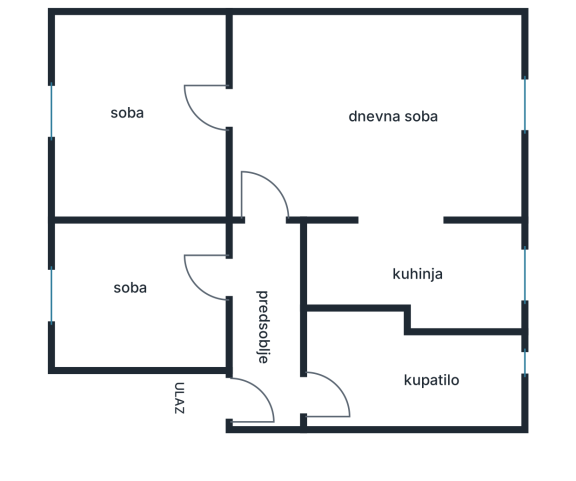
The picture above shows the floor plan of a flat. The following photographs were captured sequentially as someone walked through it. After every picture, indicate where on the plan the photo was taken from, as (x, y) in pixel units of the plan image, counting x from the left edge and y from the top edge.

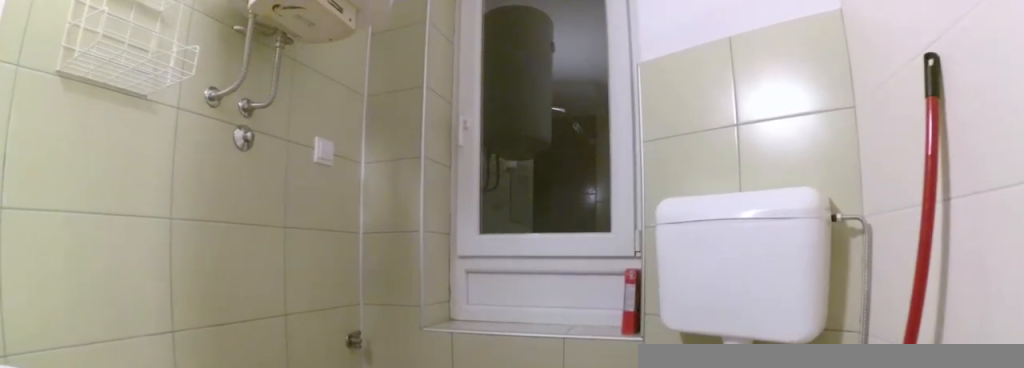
(411, 392)
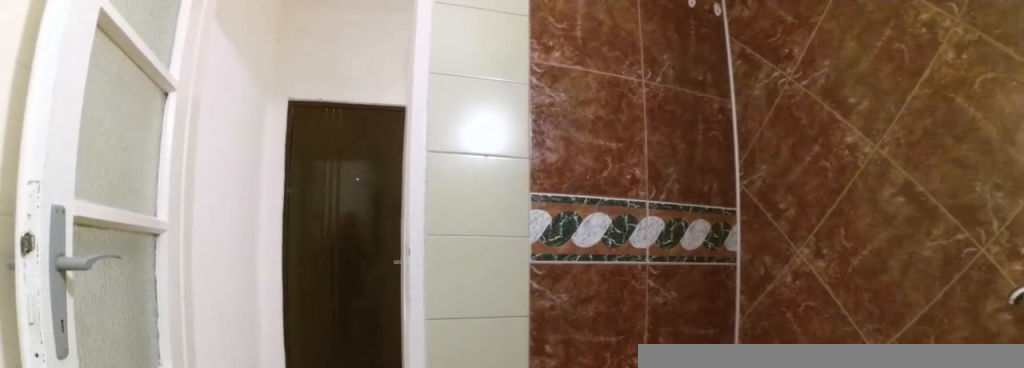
(488, 393)
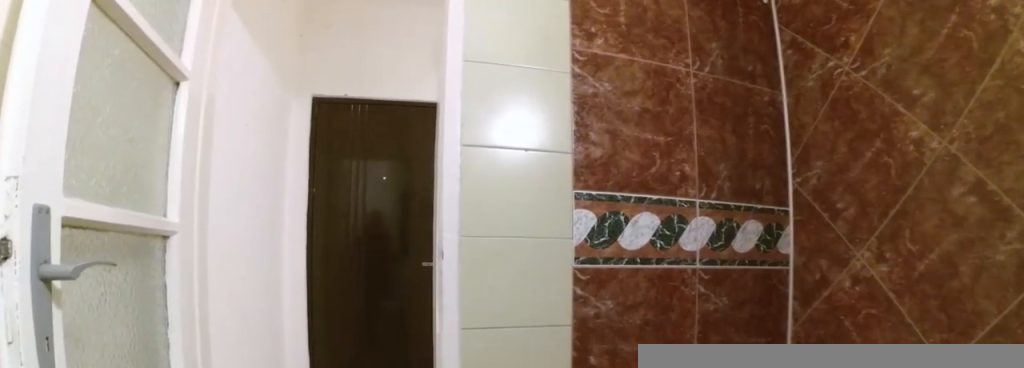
(467, 393)
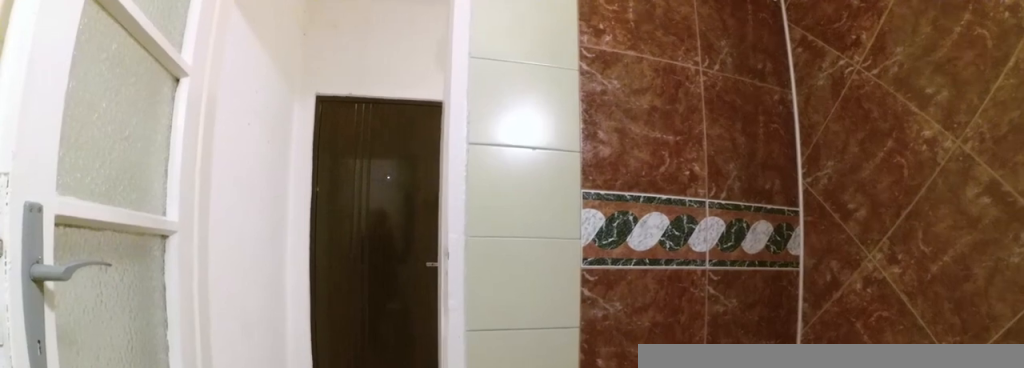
(457, 393)
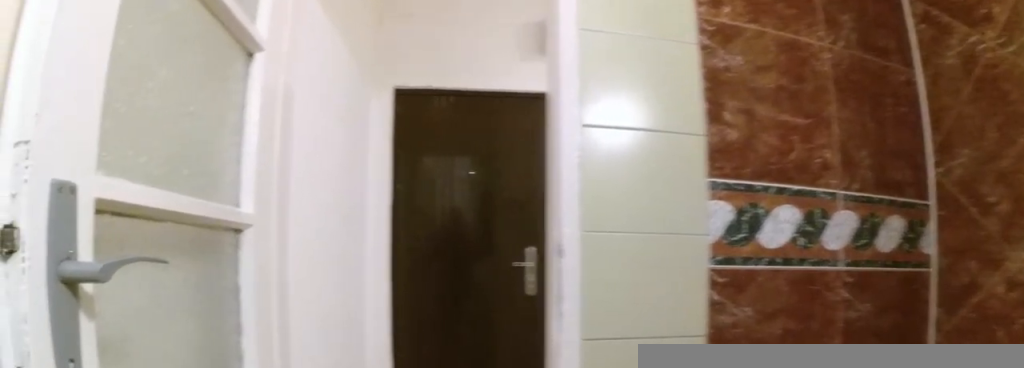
(436, 393)
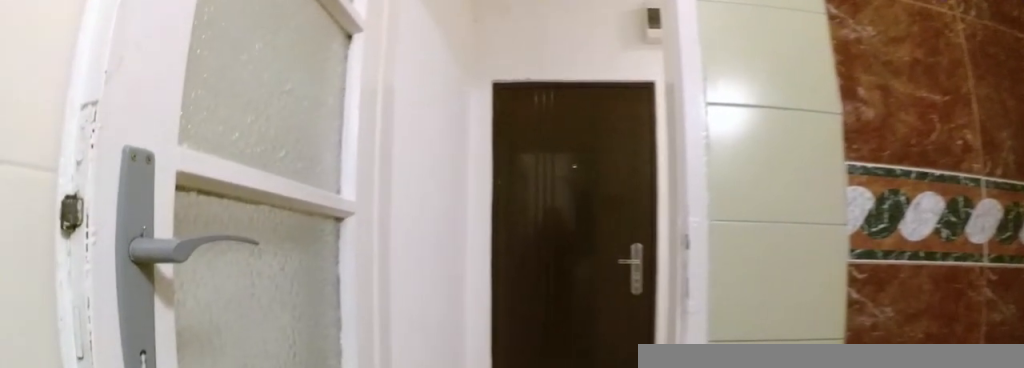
(416, 393)
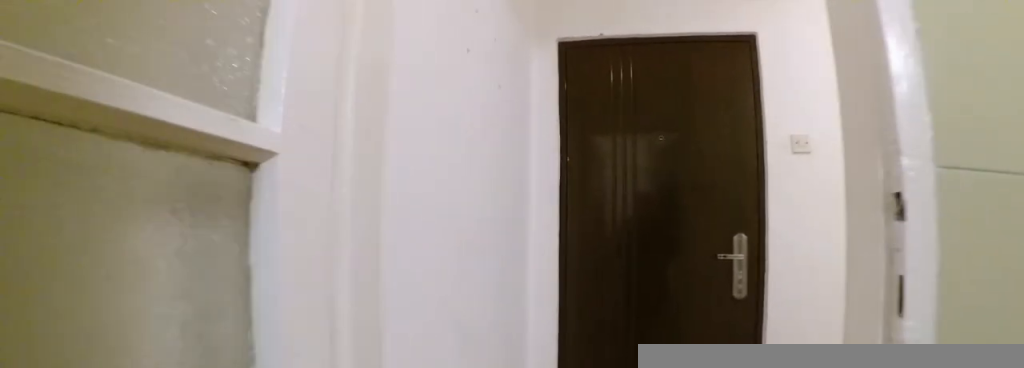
(375, 393)
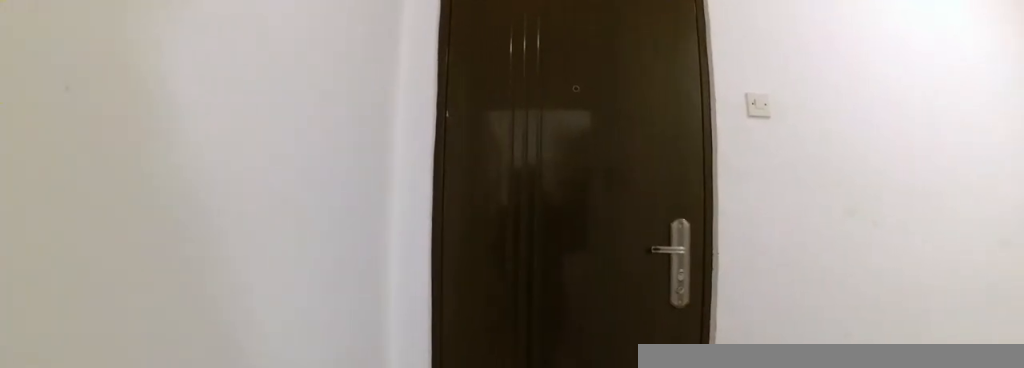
(303, 393)
